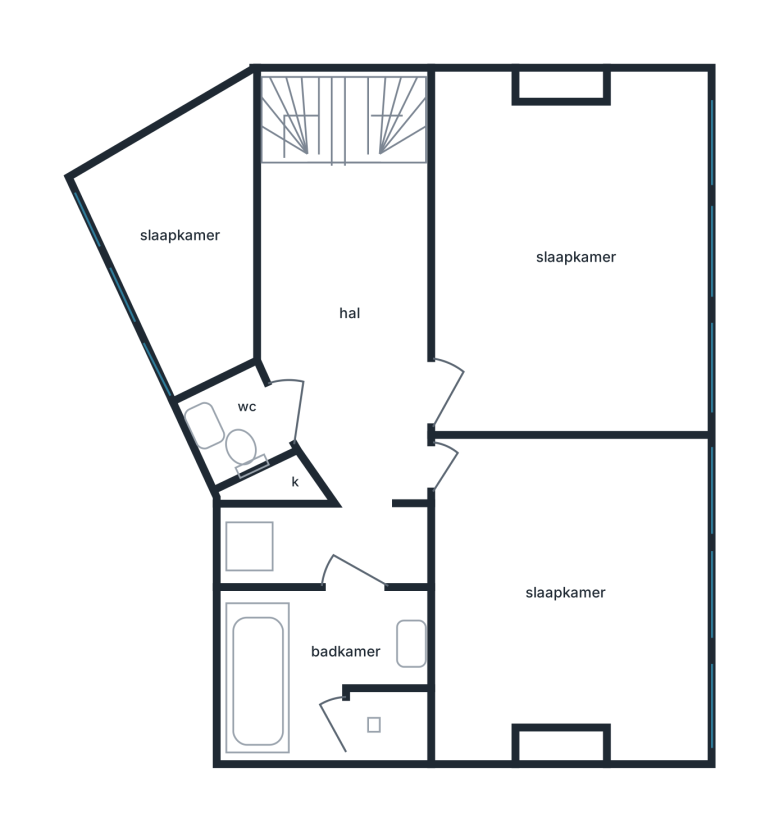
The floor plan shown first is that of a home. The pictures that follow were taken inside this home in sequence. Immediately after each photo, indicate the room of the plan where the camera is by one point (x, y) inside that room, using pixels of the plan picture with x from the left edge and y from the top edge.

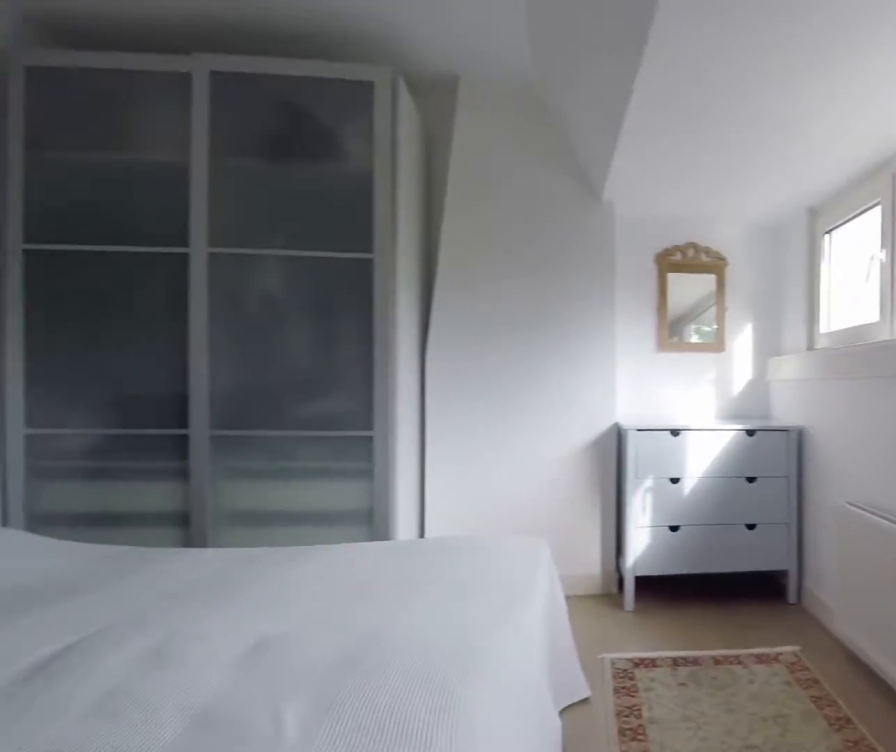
(569, 257)
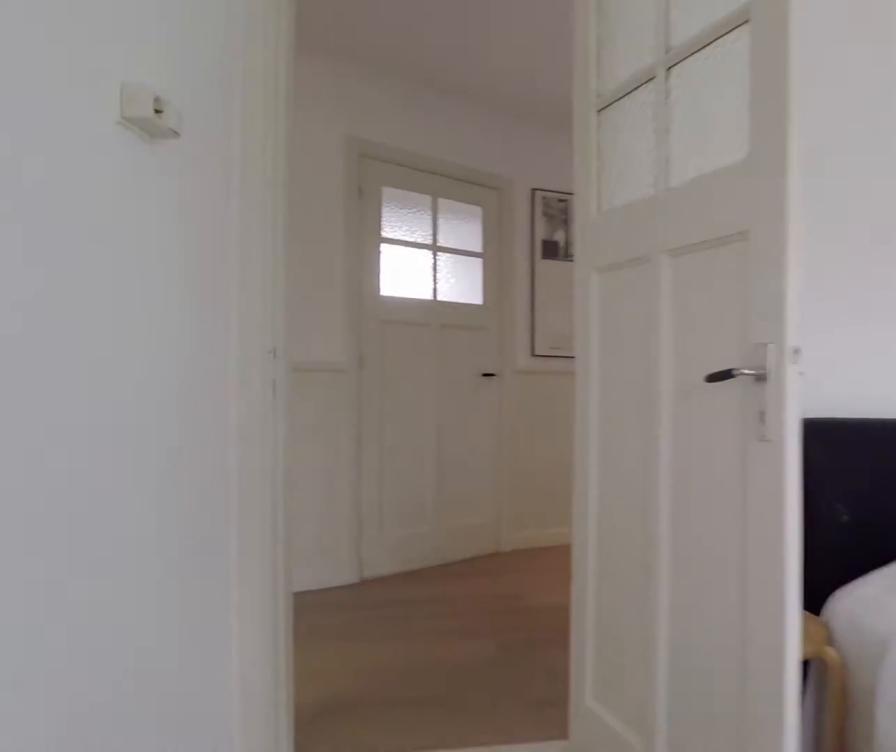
(569, 257)
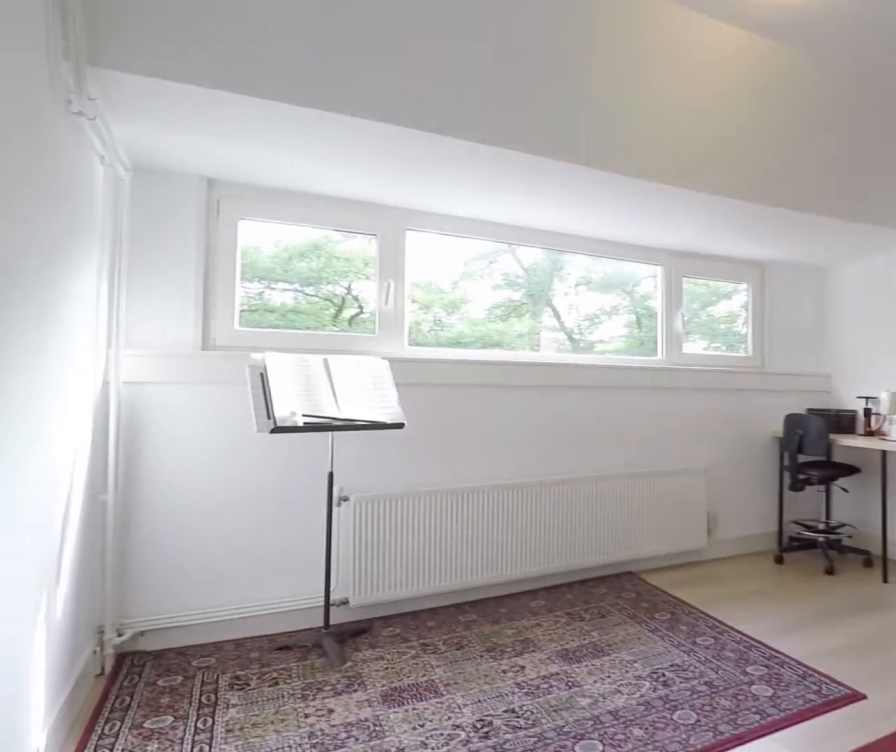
(569, 592)
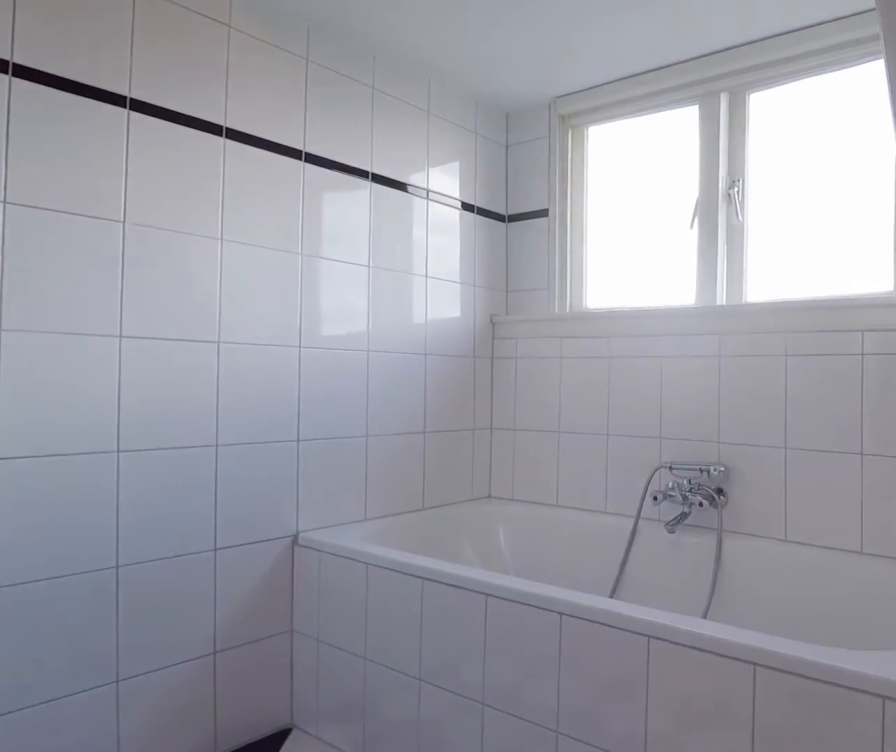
(329, 660)
